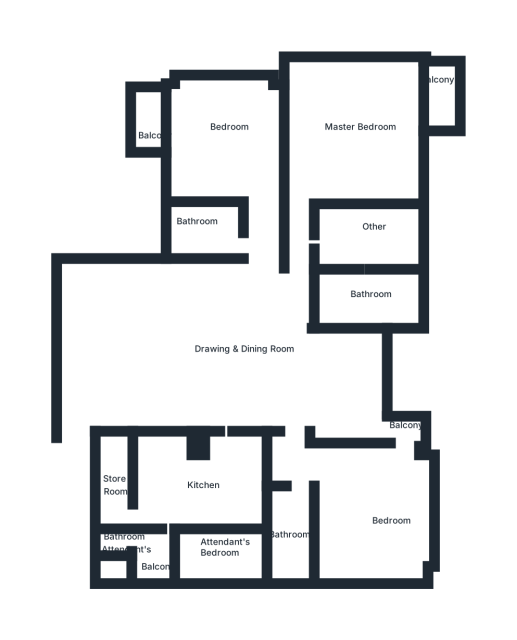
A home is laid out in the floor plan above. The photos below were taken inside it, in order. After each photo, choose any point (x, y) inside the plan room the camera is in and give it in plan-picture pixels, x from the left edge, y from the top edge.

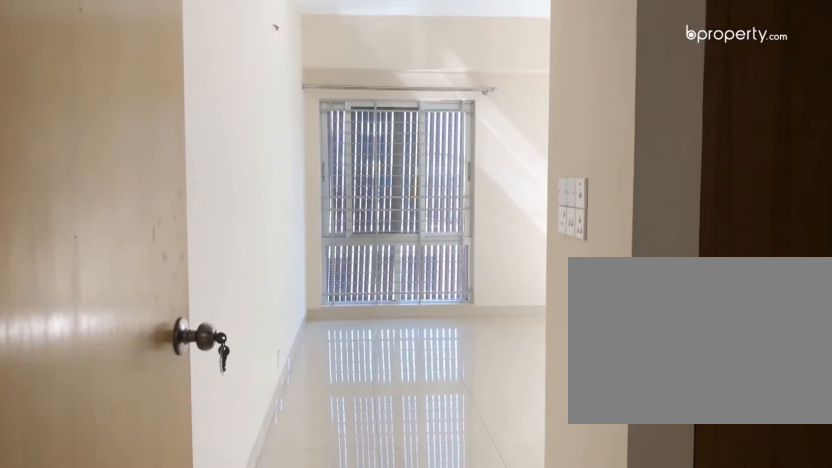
(299, 287)
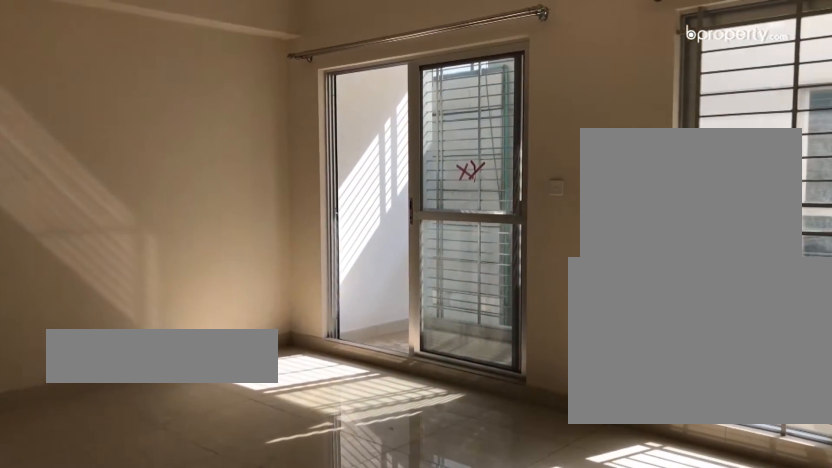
(353, 132)
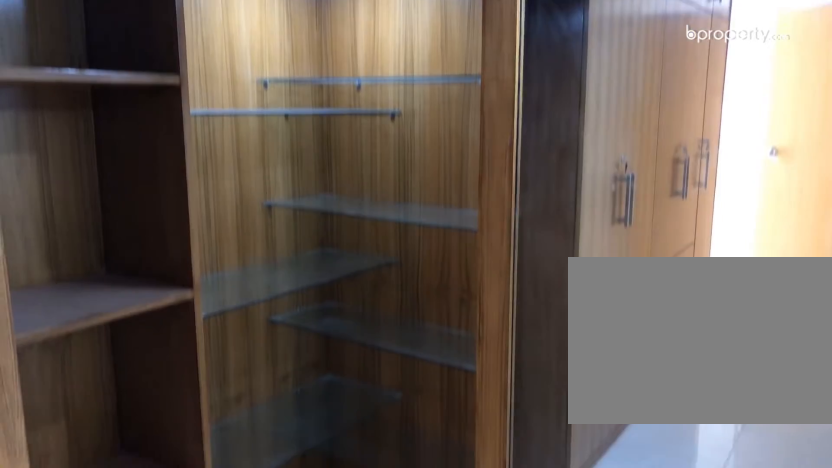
(366, 246)
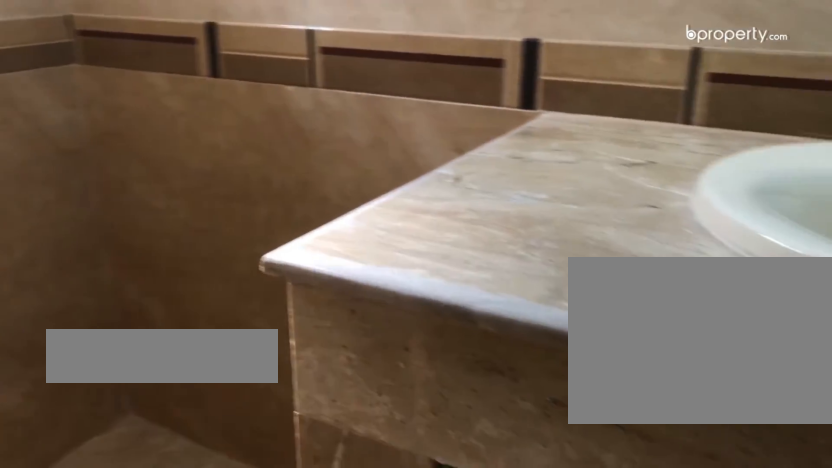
(365, 298)
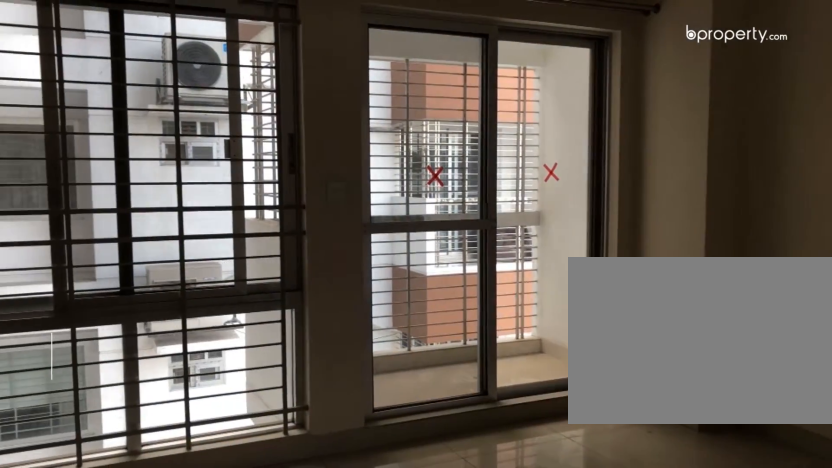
(223, 142)
